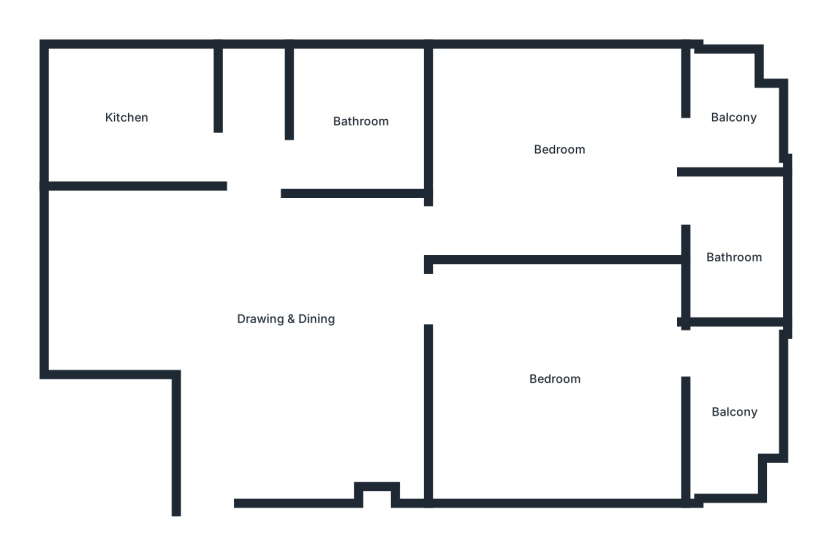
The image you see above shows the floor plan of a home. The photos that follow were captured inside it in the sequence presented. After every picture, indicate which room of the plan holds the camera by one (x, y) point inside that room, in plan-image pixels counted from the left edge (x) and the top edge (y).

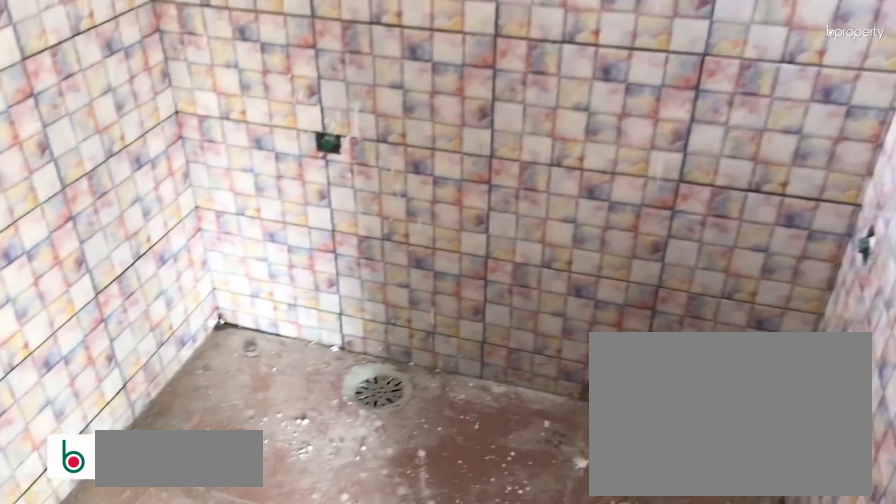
(734, 258)
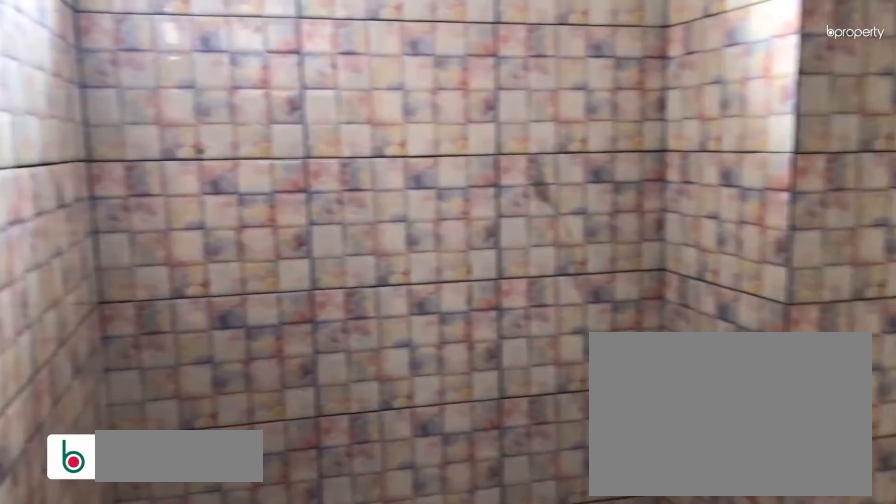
(363, 120)
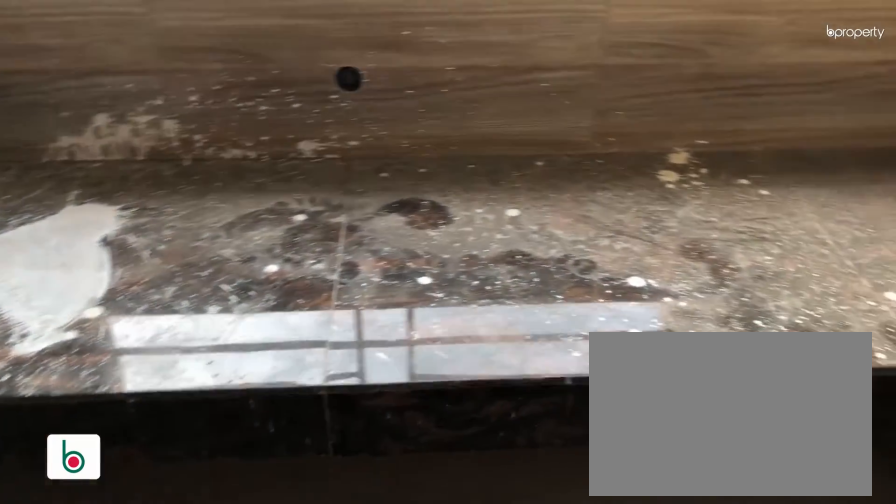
(124, 117)
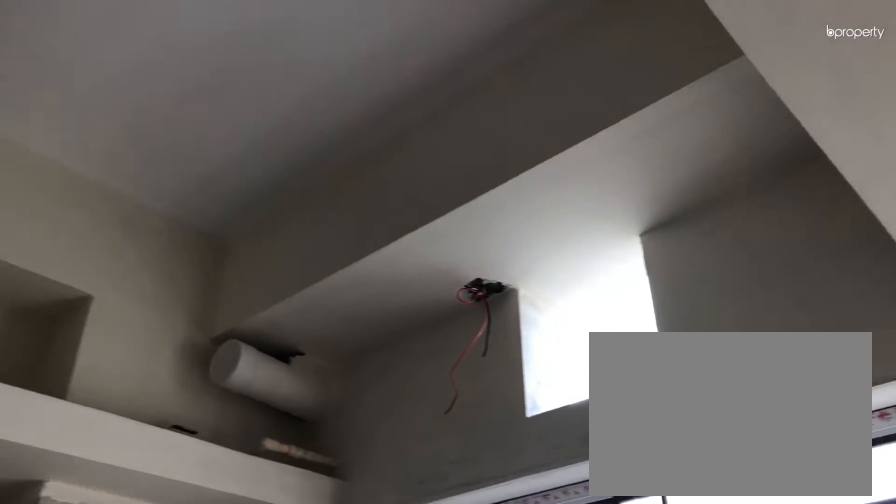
(124, 117)
